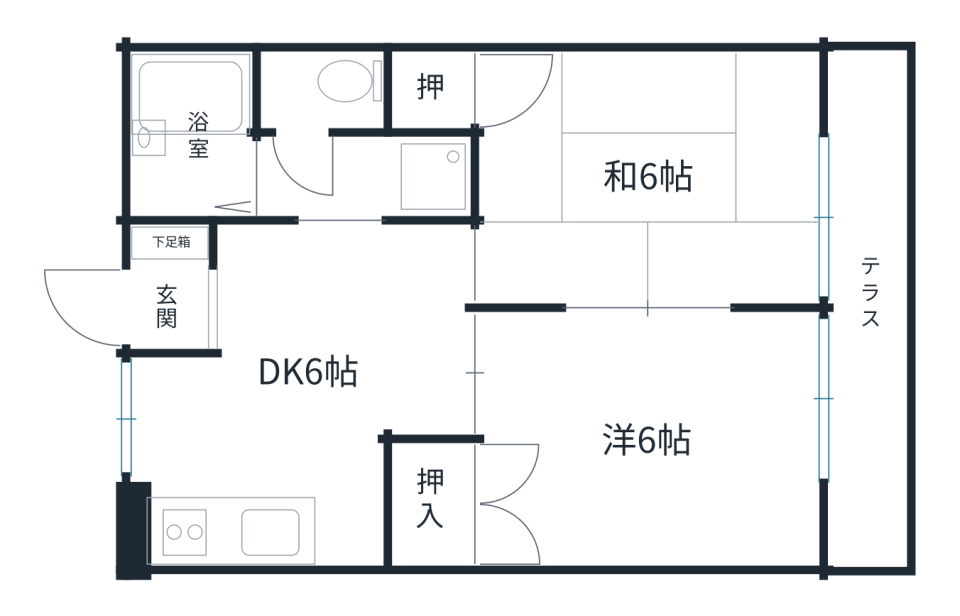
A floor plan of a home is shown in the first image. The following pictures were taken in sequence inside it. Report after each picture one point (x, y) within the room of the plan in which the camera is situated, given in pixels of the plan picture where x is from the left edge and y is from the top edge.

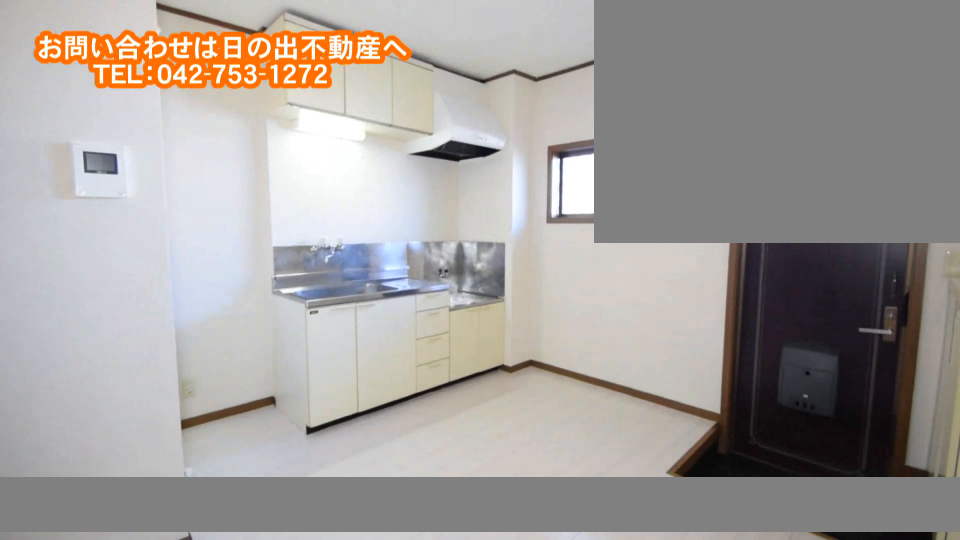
(315, 412)
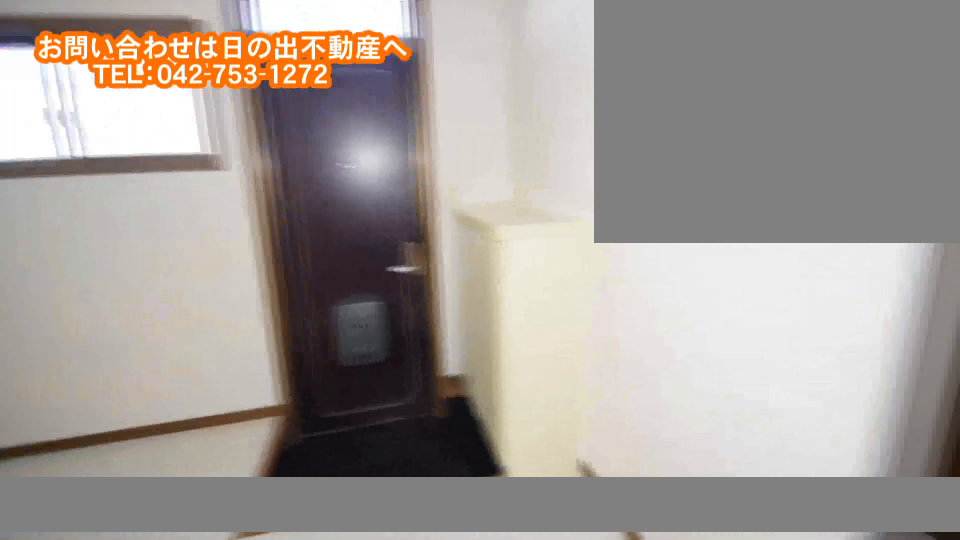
(315, 412)
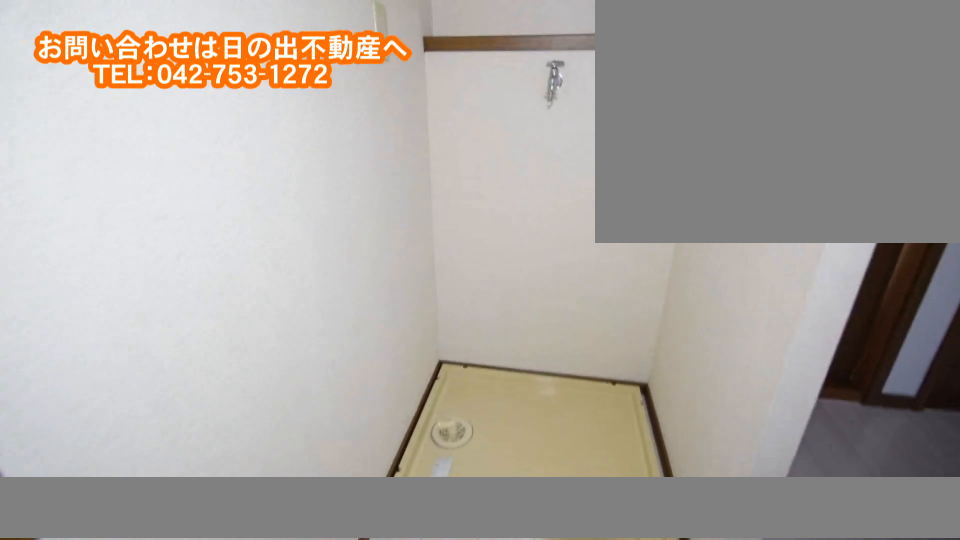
(336, 174)
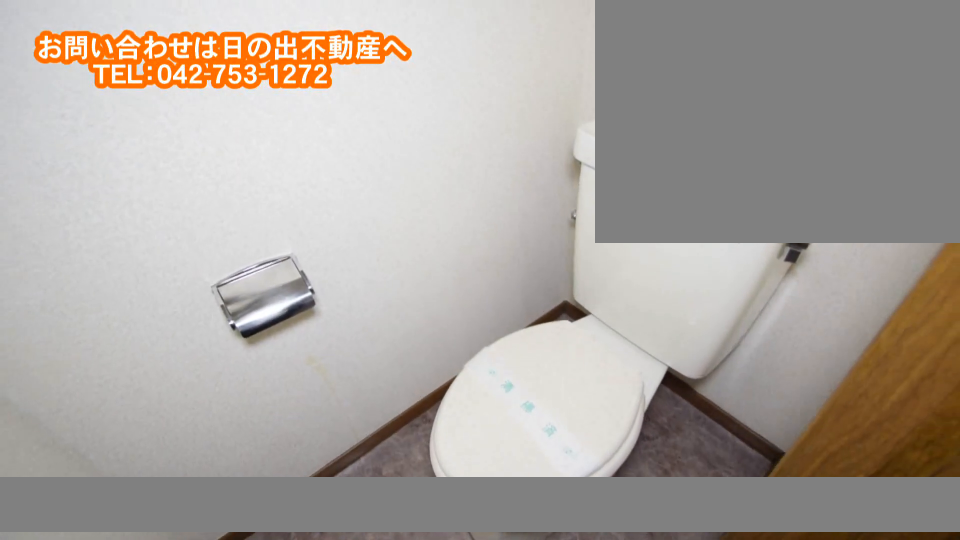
(312, 84)
